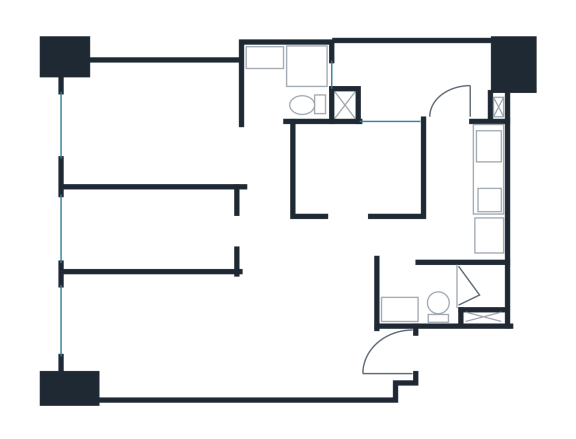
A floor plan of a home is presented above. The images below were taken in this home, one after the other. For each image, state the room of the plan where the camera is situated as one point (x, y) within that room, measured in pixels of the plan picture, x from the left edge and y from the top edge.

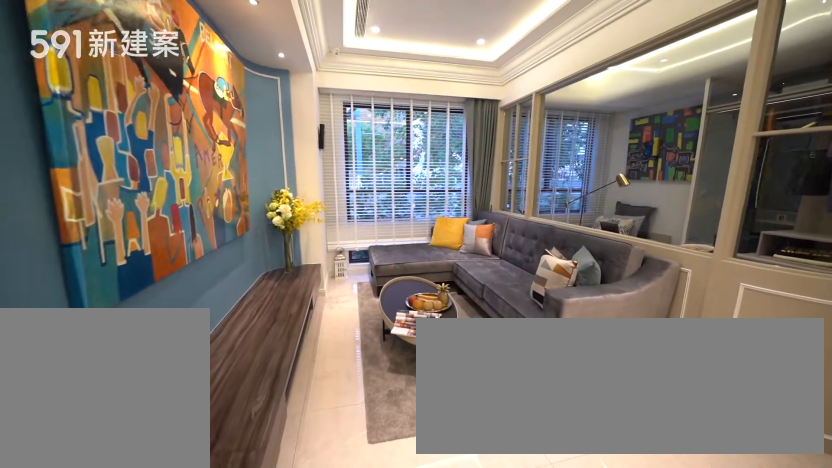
(148, 333)
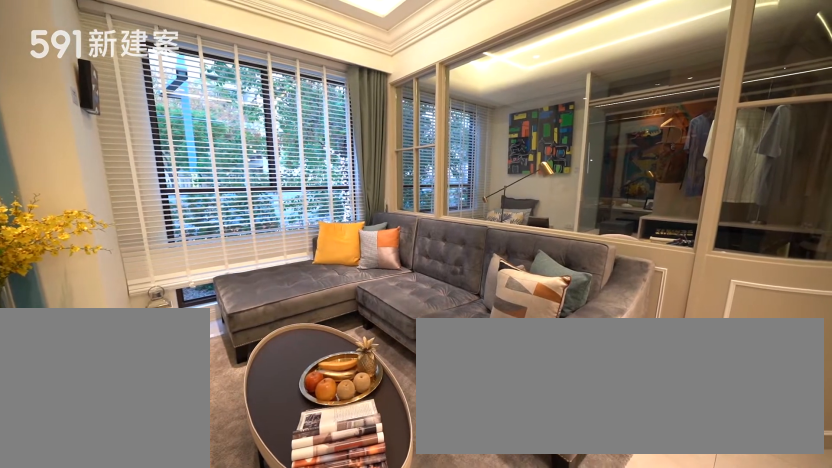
(148, 333)
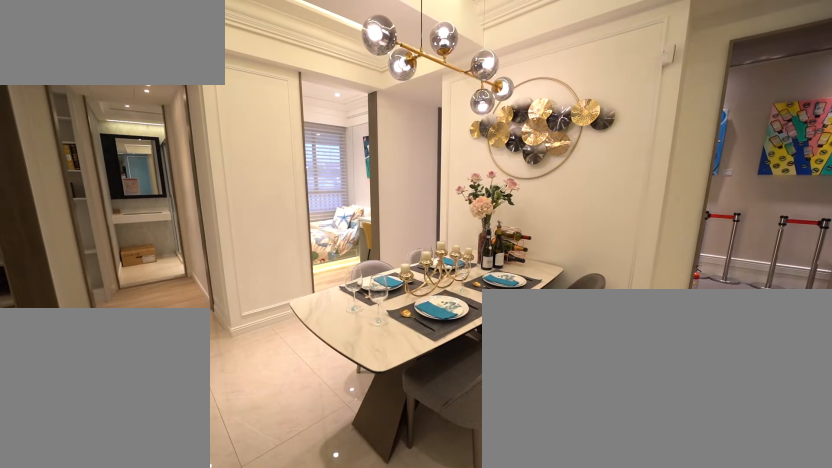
(307, 286)
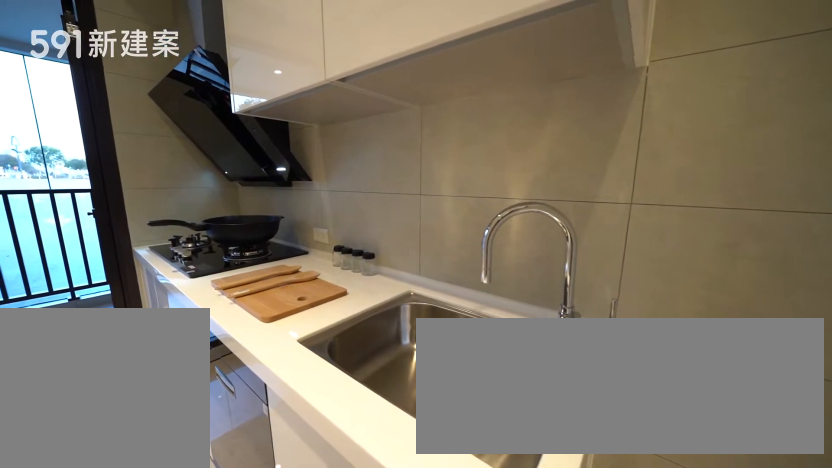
(466, 184)
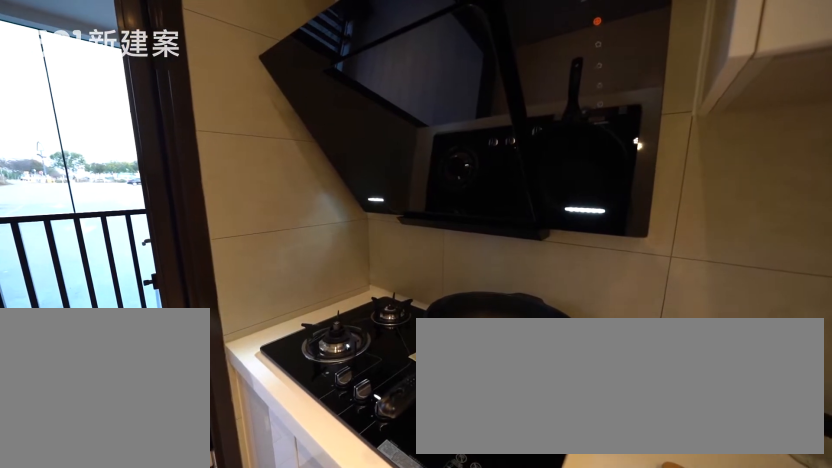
(466, 184)
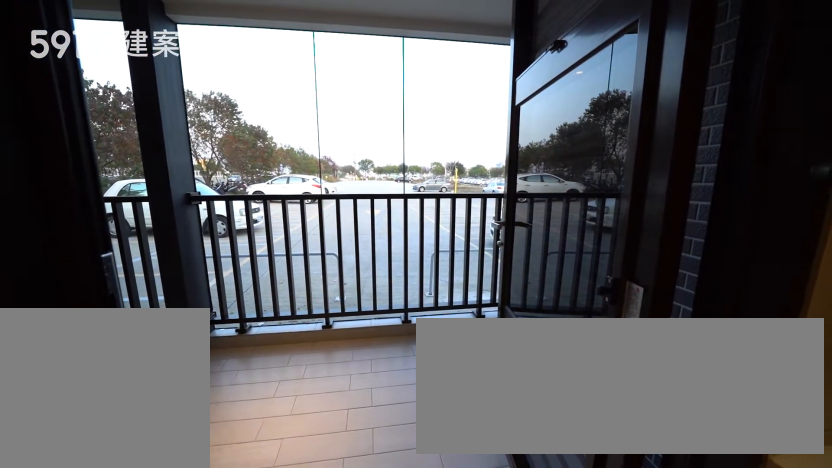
(419, 80)
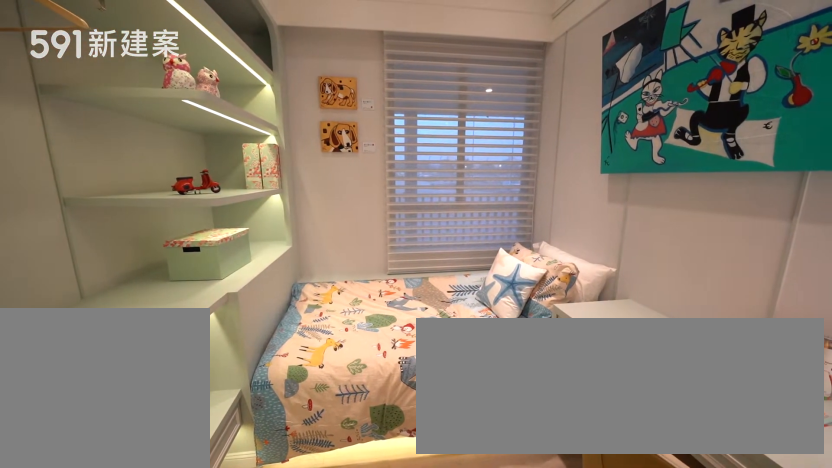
(358, 166)
